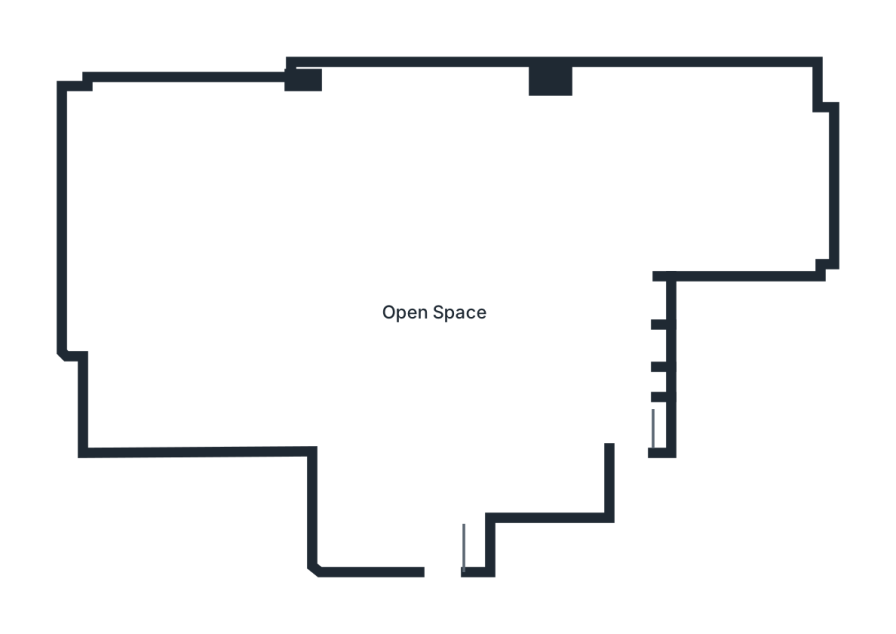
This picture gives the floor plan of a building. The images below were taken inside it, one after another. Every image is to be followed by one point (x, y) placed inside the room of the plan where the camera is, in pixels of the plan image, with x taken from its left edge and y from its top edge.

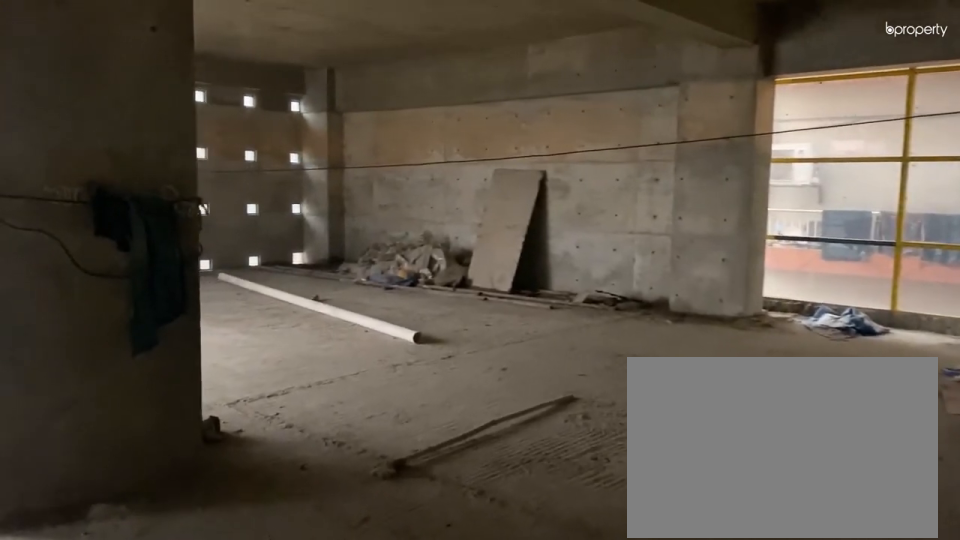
(447, 336)
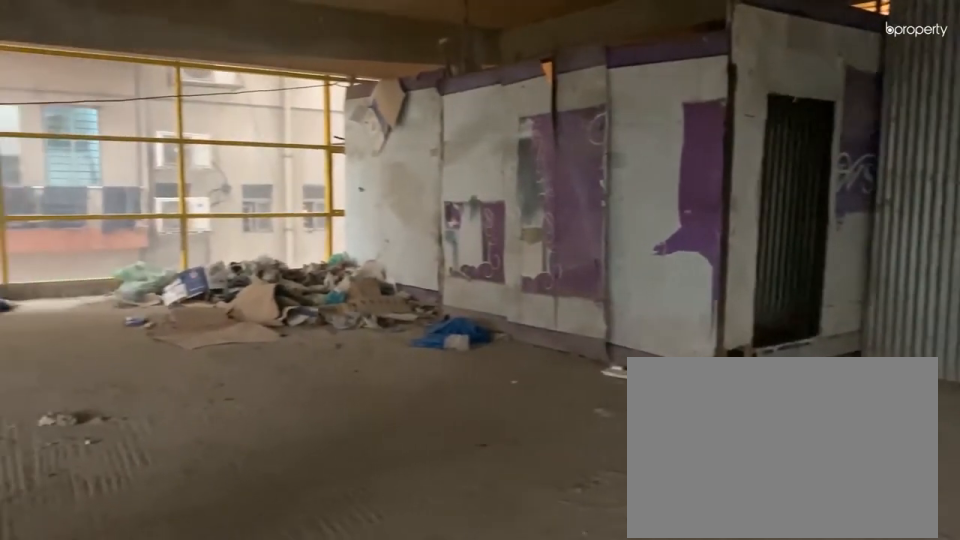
(447, 336)
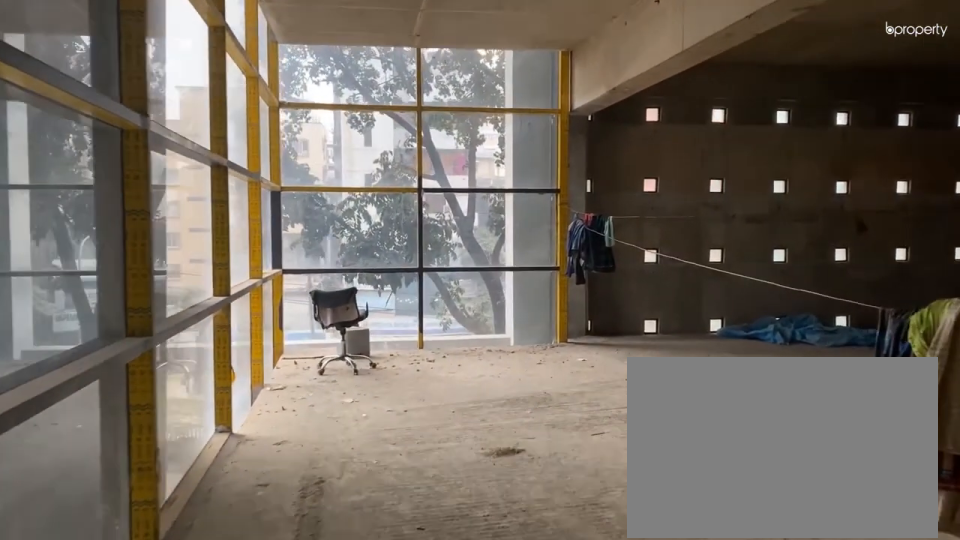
(259, 406)
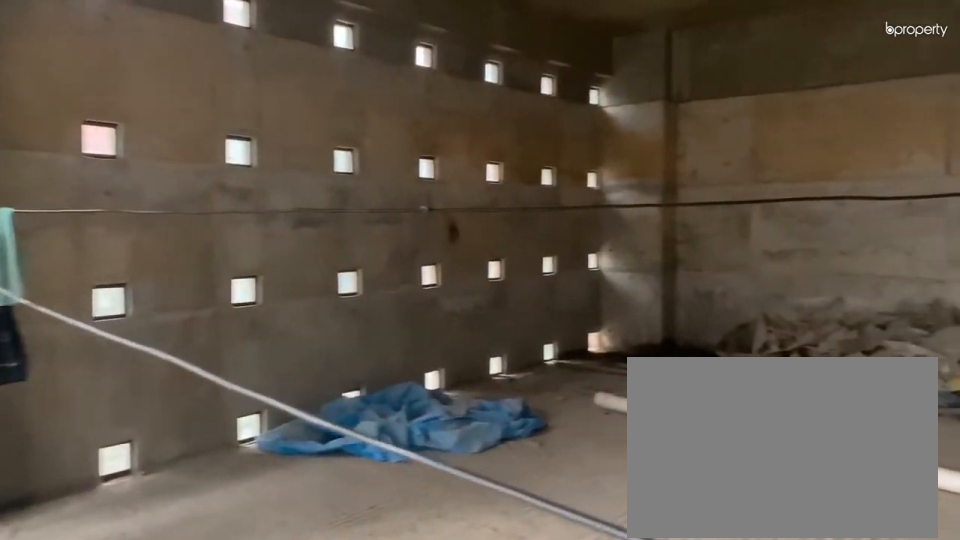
(137, 227)
